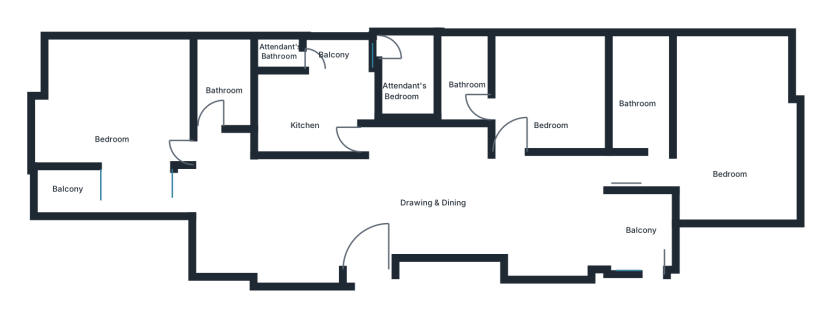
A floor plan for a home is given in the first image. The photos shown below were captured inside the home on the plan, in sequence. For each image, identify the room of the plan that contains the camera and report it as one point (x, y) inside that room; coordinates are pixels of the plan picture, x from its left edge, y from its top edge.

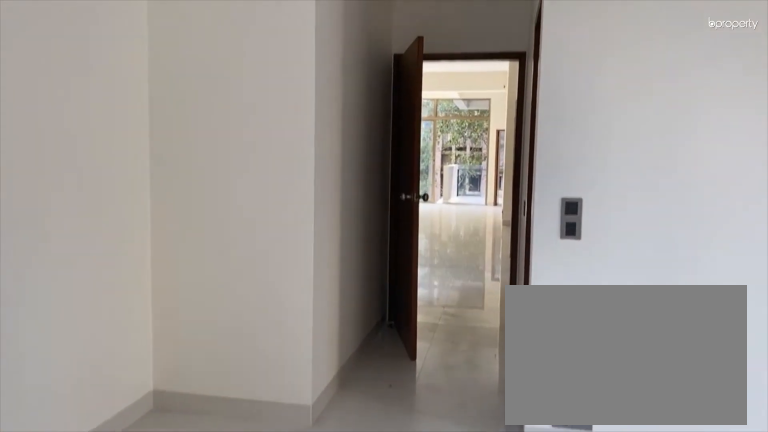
(728, 124)
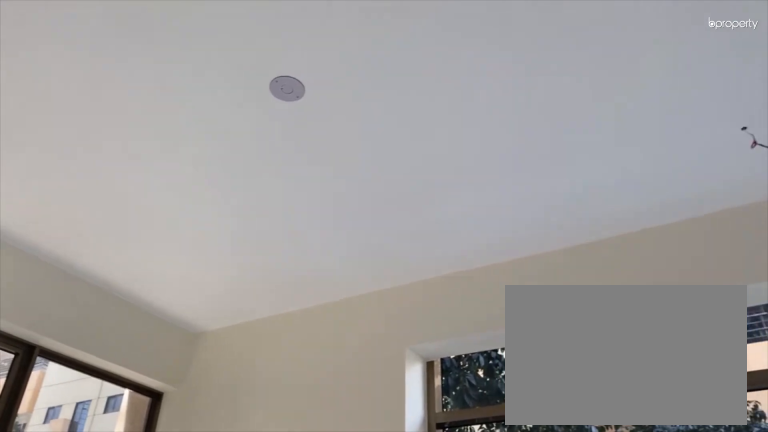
(728, 124)
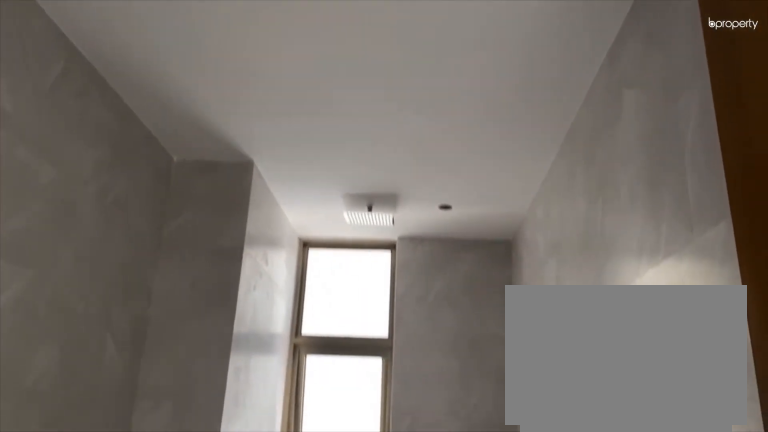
(640, 76)
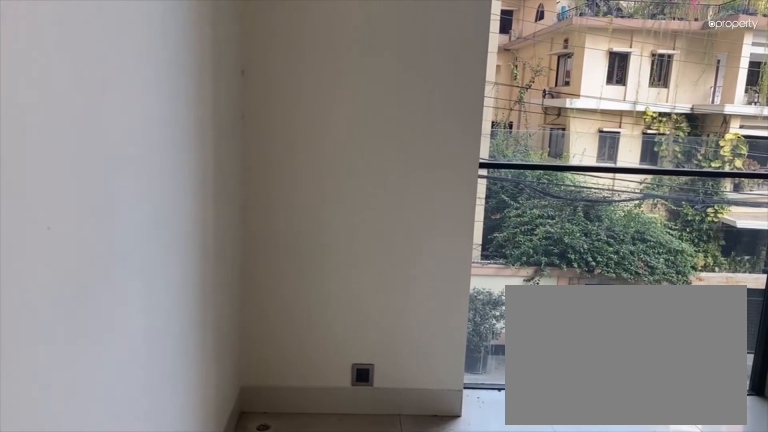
(639, 237)
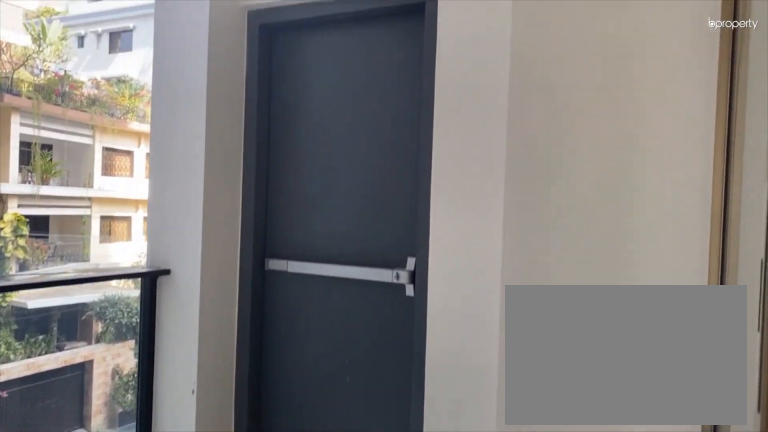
(639, 237)
